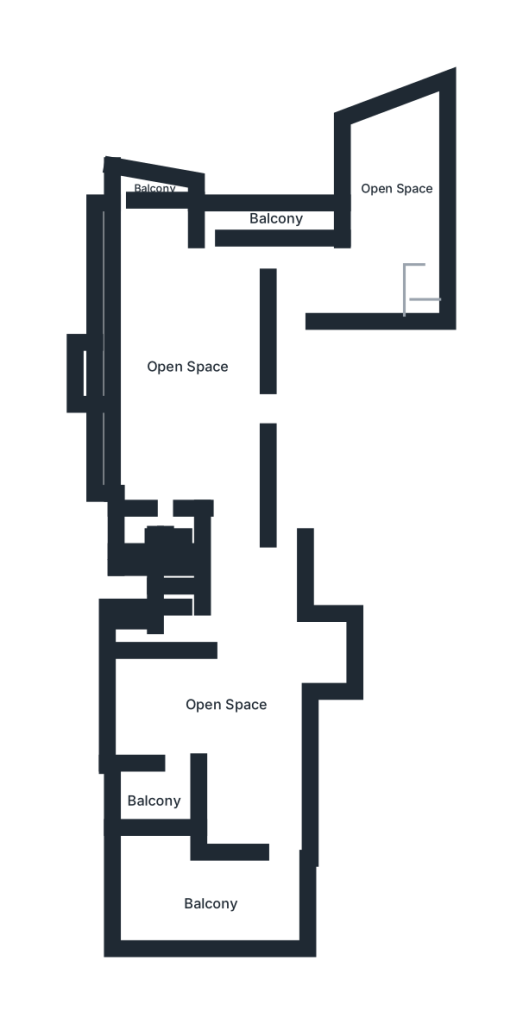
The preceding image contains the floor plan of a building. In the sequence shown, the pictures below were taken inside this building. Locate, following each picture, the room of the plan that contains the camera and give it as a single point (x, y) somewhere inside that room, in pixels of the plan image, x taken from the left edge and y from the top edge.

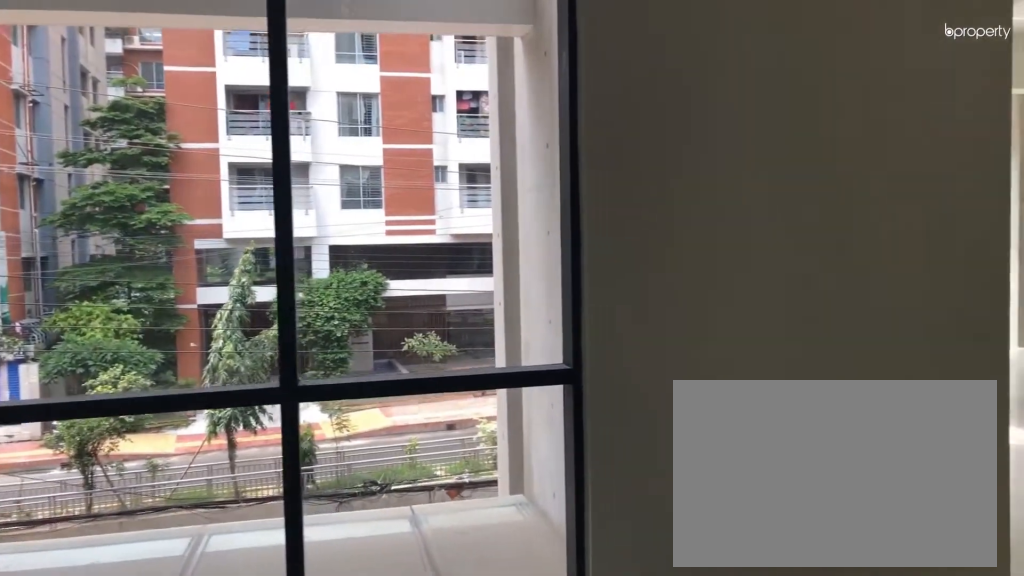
(351, 277)
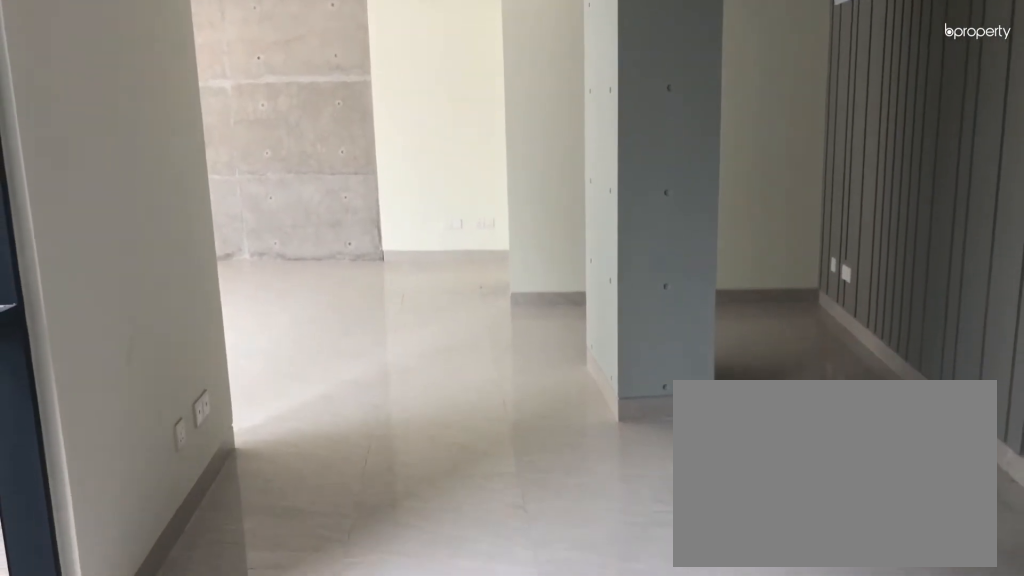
(351, 277)
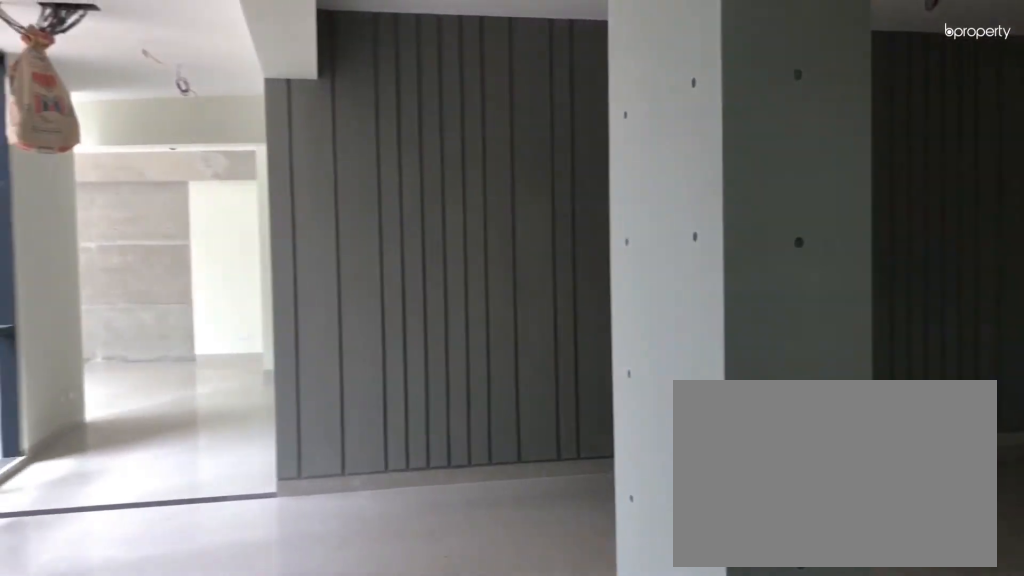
(196, 376)
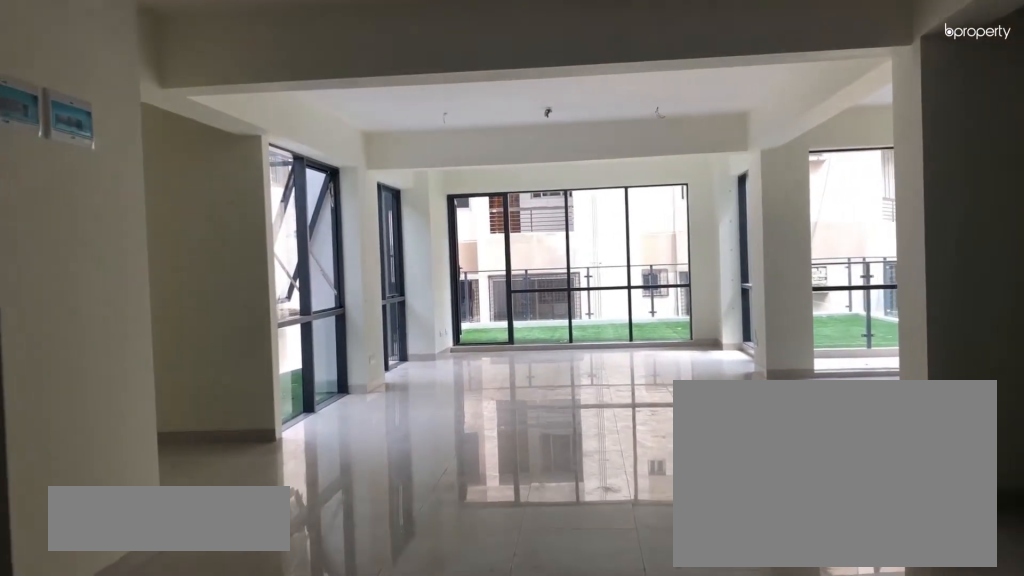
(222, 698)
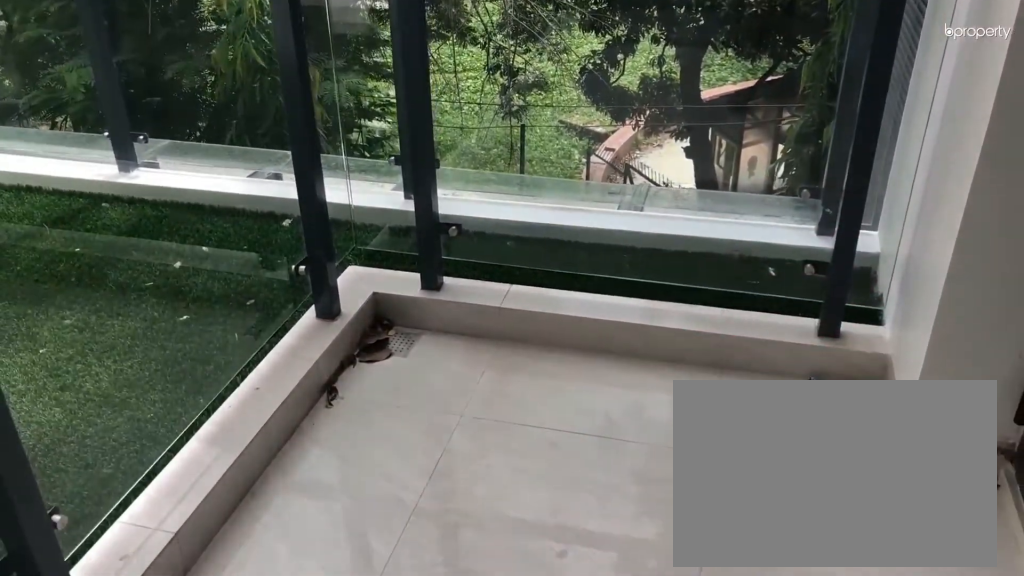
(157, 797)
